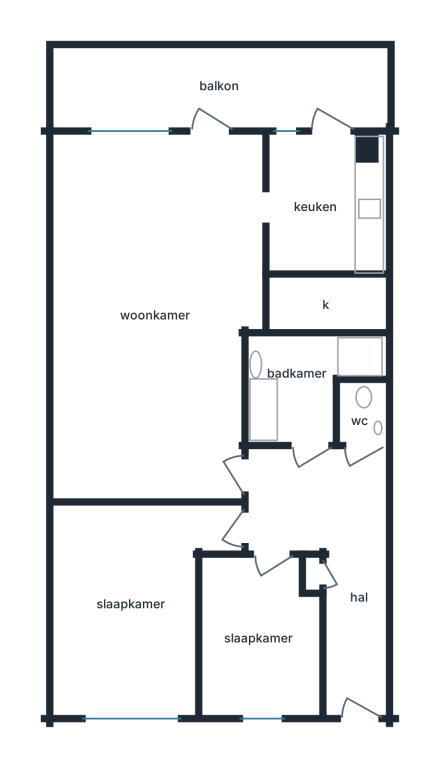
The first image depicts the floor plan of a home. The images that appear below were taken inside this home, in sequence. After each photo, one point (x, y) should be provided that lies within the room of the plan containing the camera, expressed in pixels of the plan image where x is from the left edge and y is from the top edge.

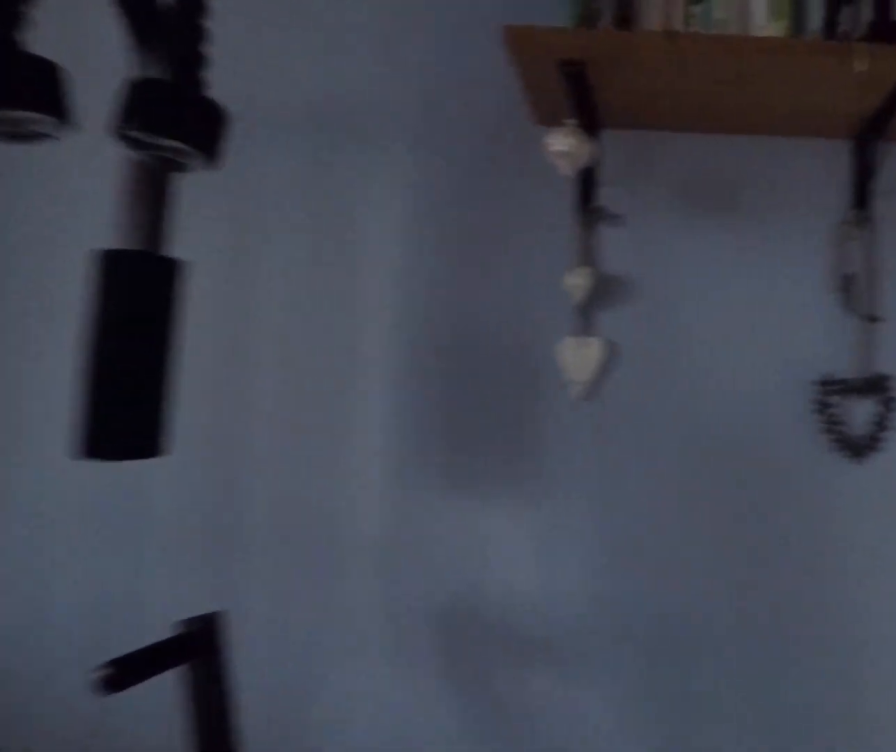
(258, 637)
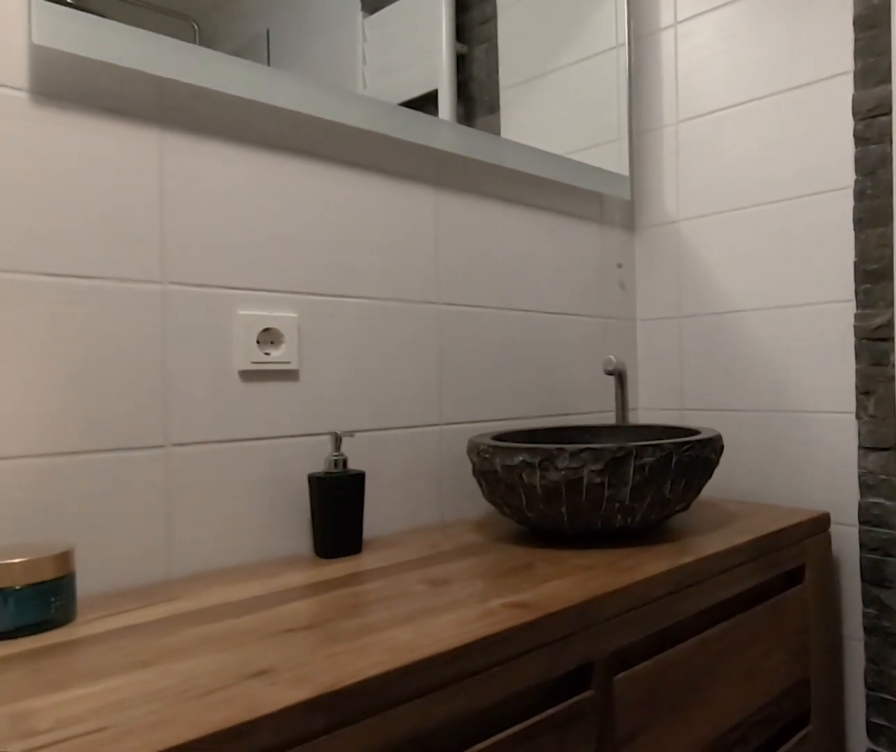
(301, 382)
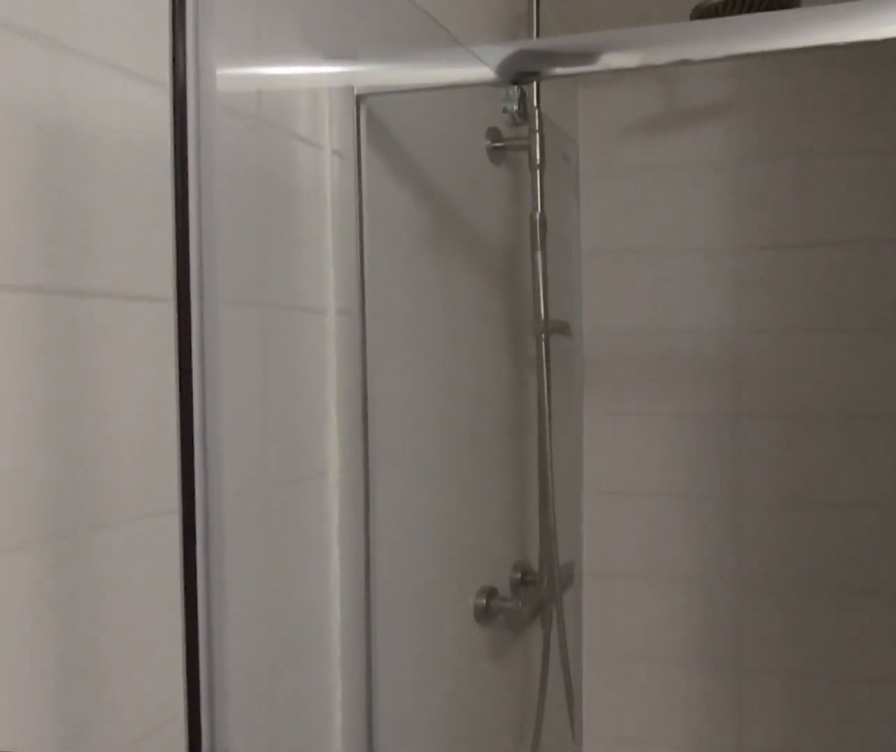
(301, 382)
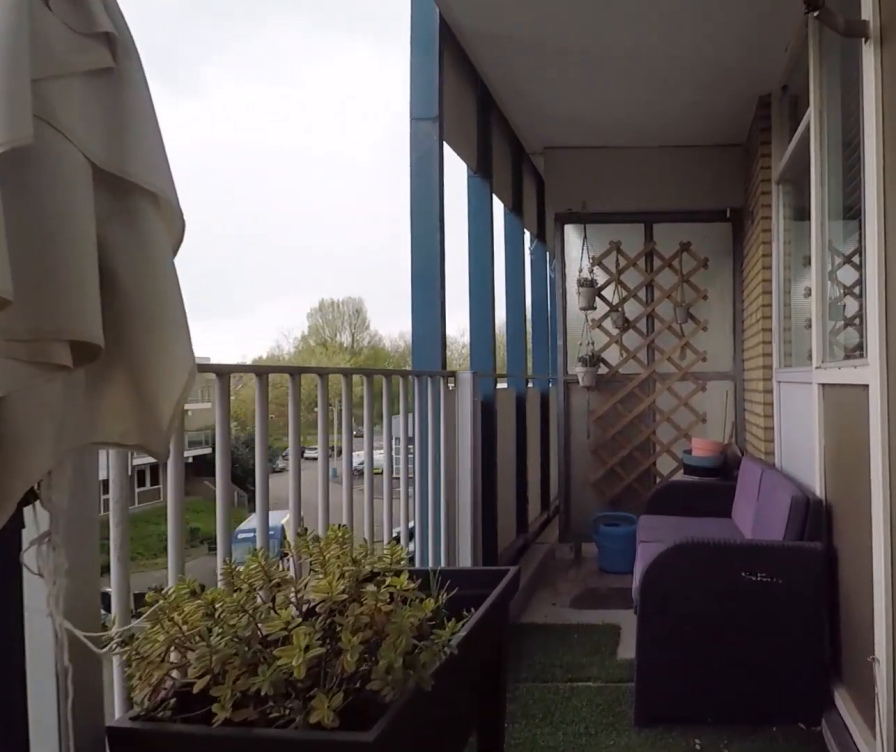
(220, 86)
